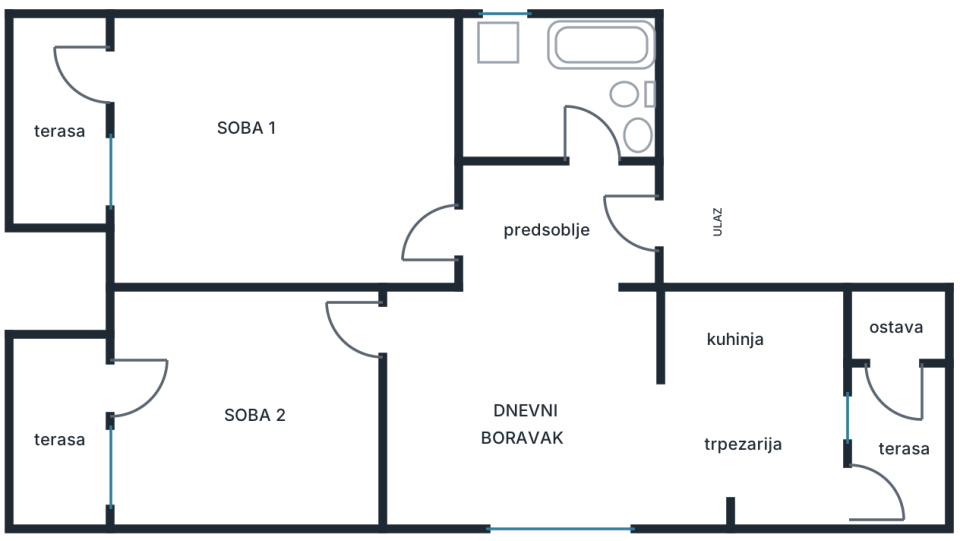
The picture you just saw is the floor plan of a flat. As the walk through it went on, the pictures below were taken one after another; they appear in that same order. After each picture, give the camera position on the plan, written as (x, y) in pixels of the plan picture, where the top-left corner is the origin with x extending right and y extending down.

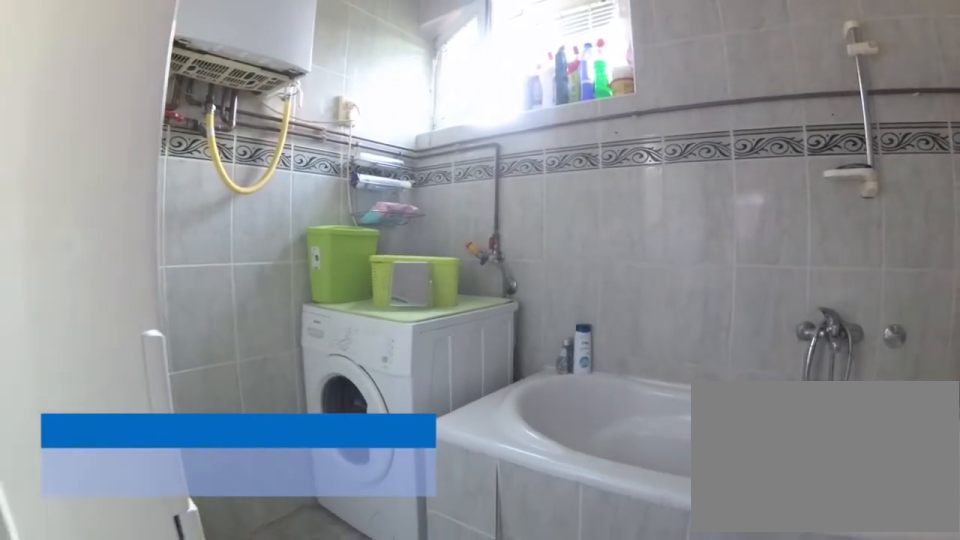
(614, 145)
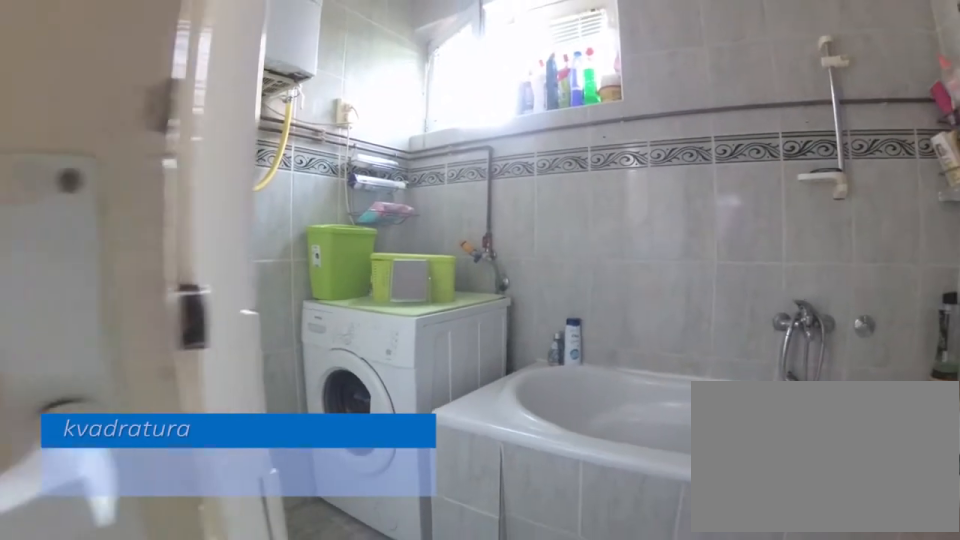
(614, 152)
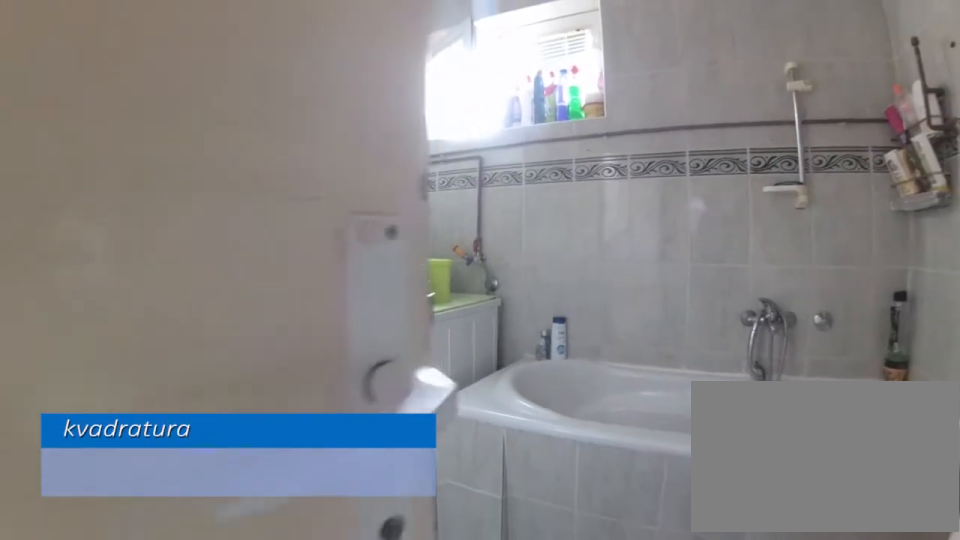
(611, 161)
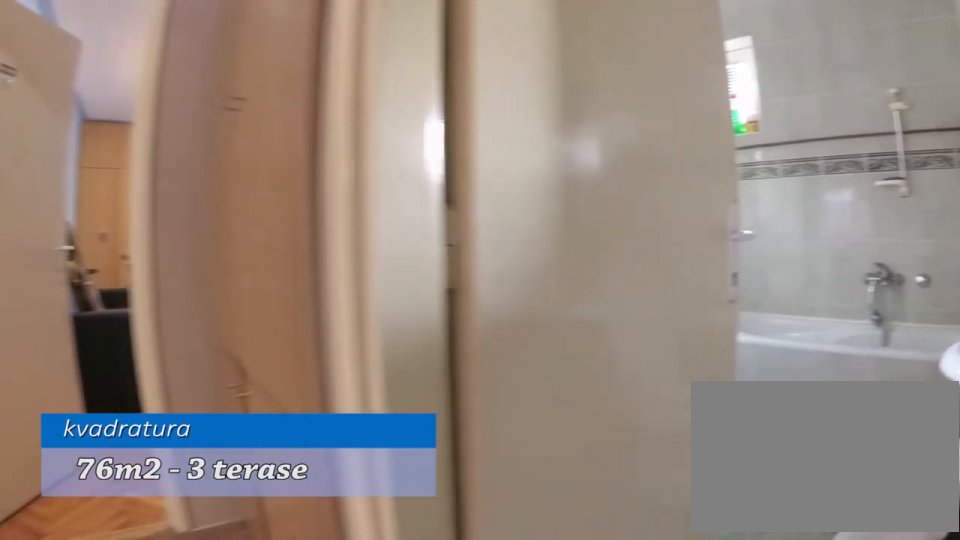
(615, 200)
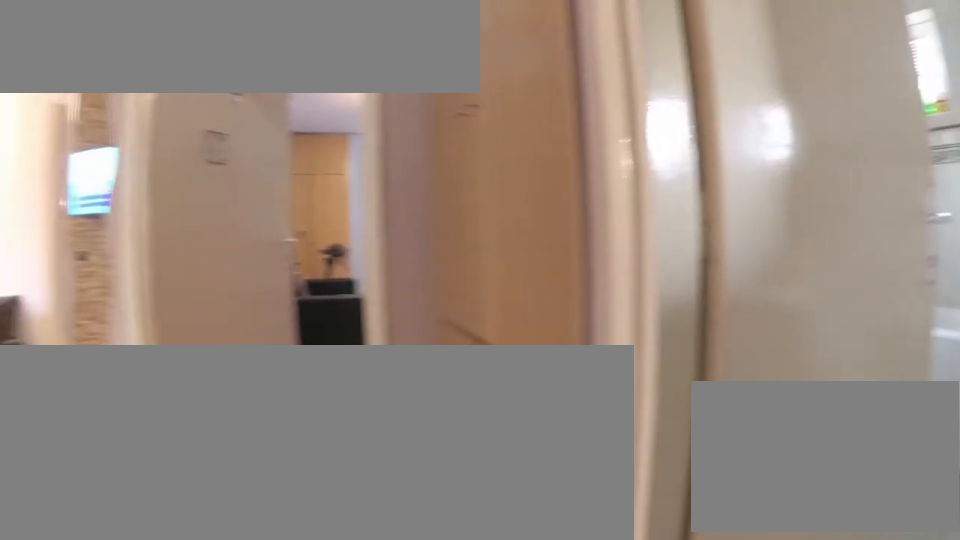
(631, 206)
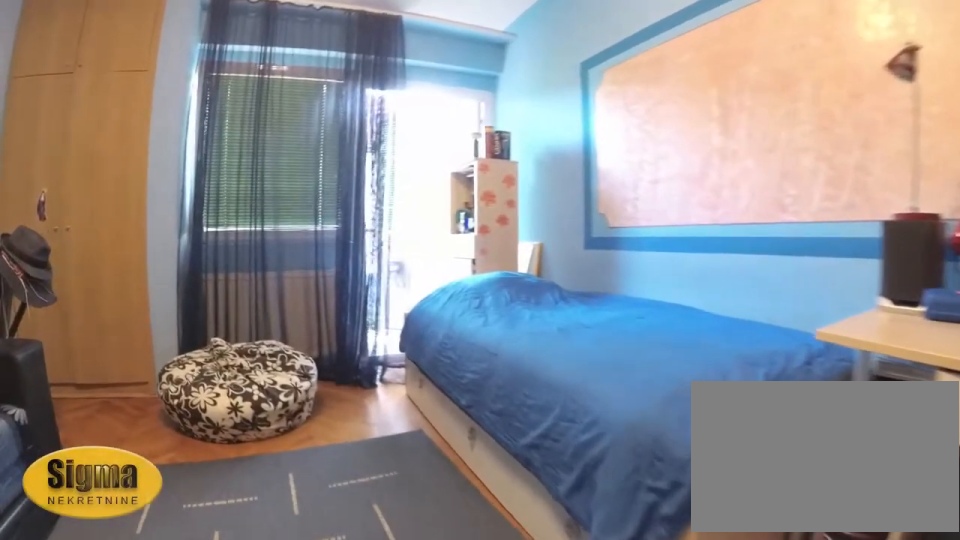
(380, 182)
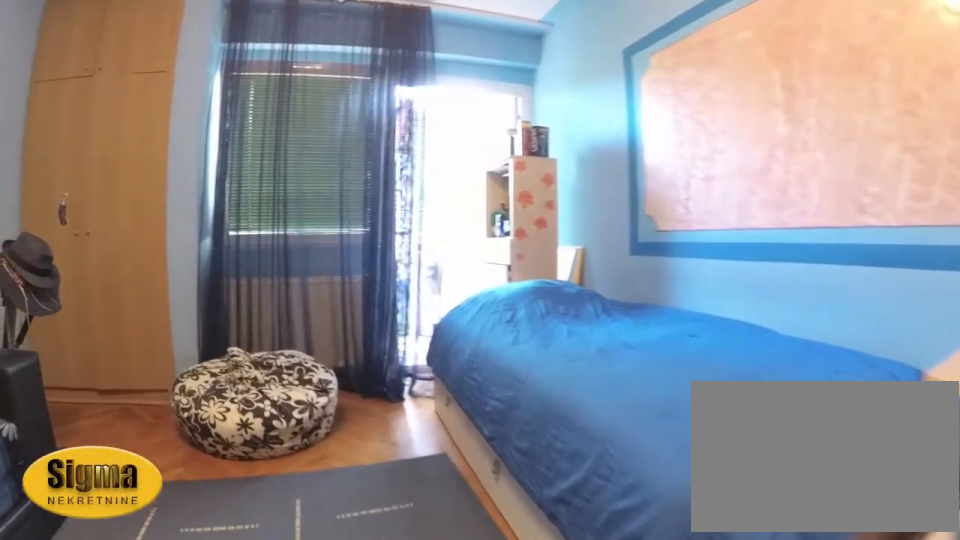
(371, 175)
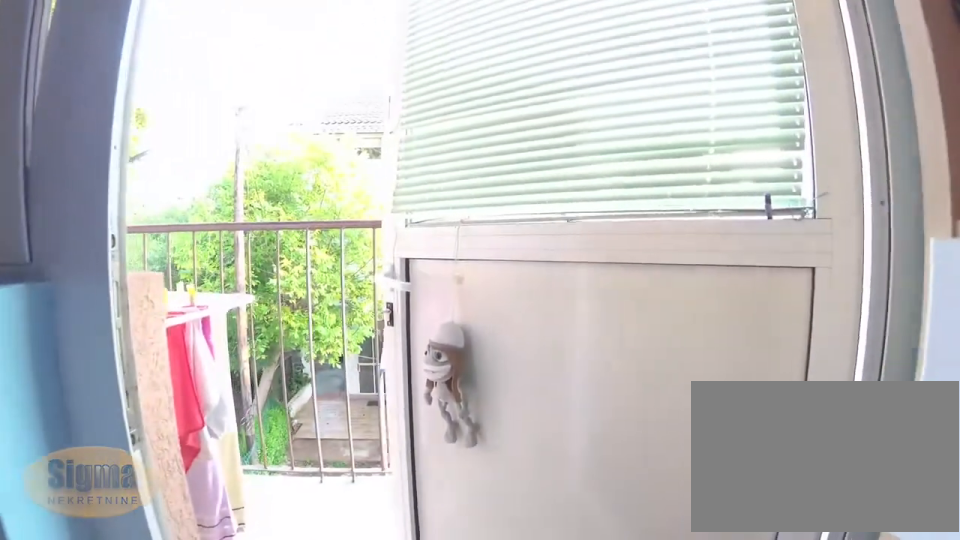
(167, 100)
